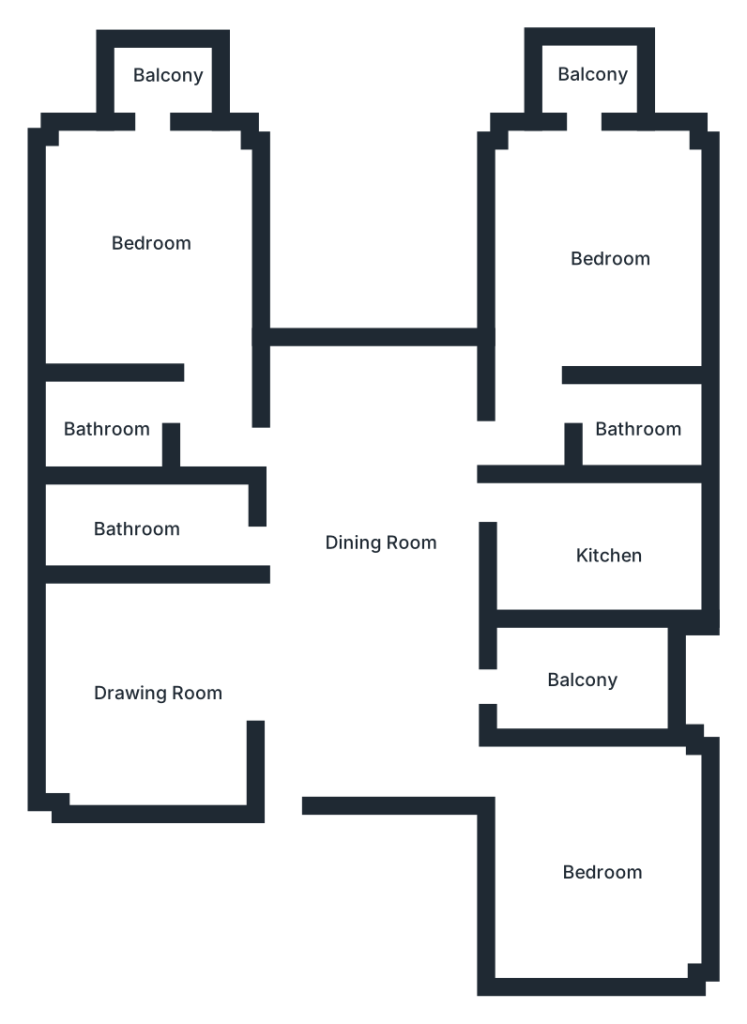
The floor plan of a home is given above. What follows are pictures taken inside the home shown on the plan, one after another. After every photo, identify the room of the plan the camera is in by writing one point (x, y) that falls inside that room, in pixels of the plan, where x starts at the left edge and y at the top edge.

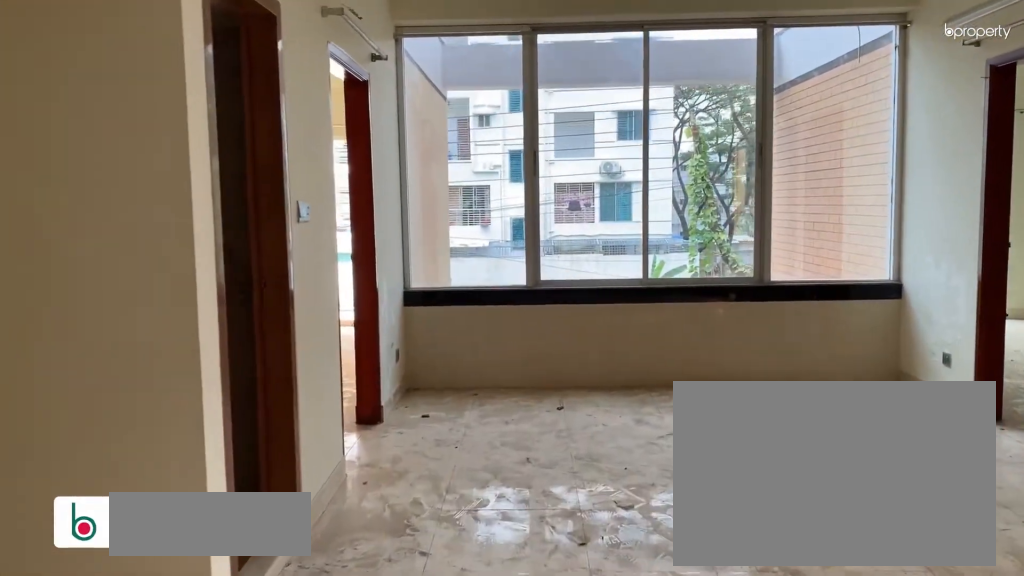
(372, 558)
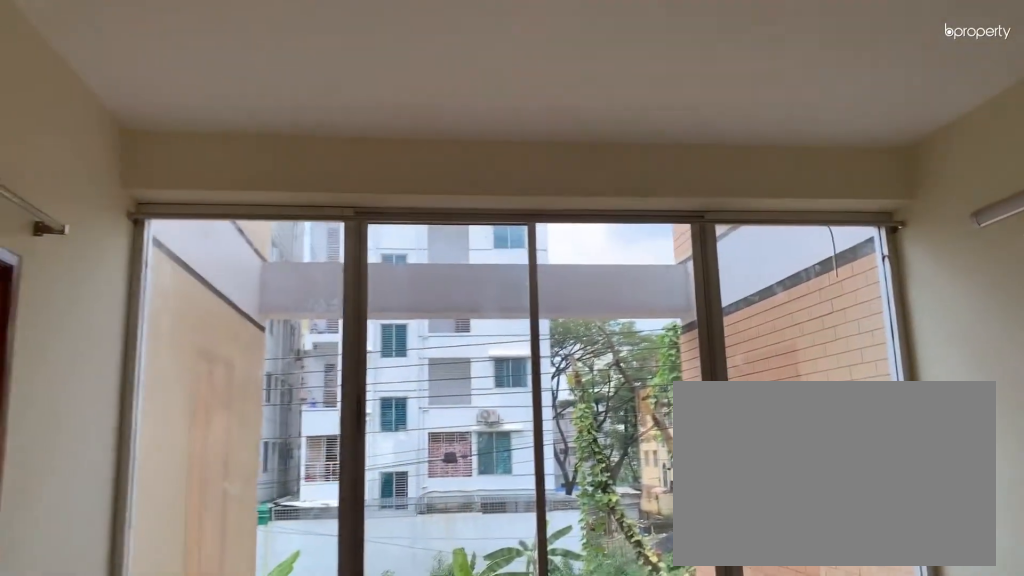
(371, 558)
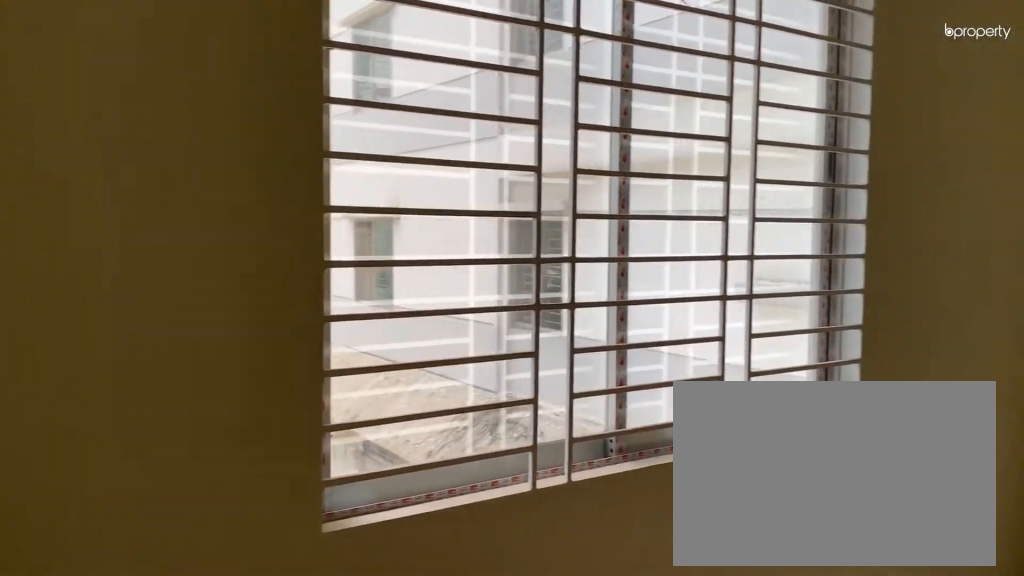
(589, 865)
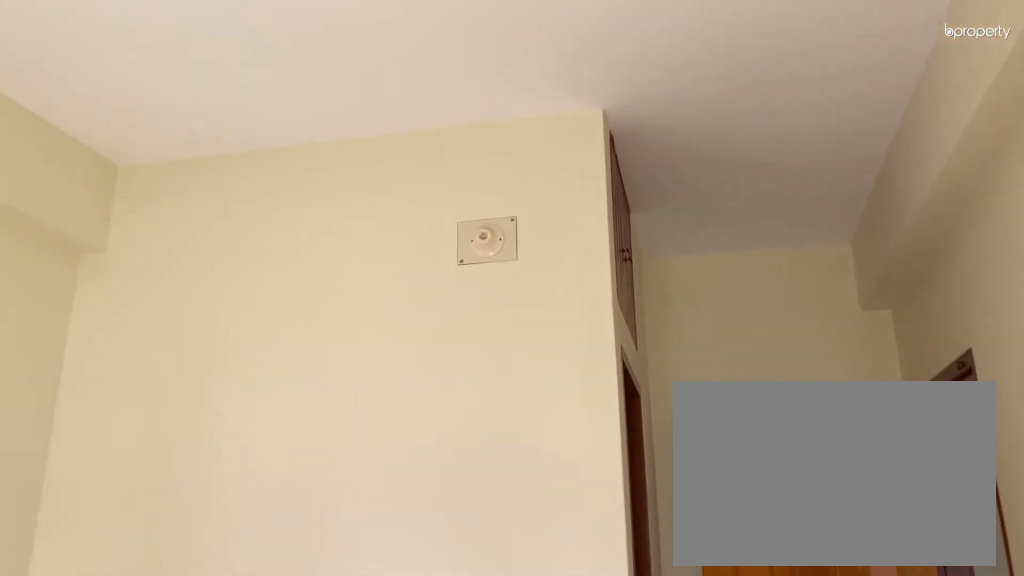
(593, 250)
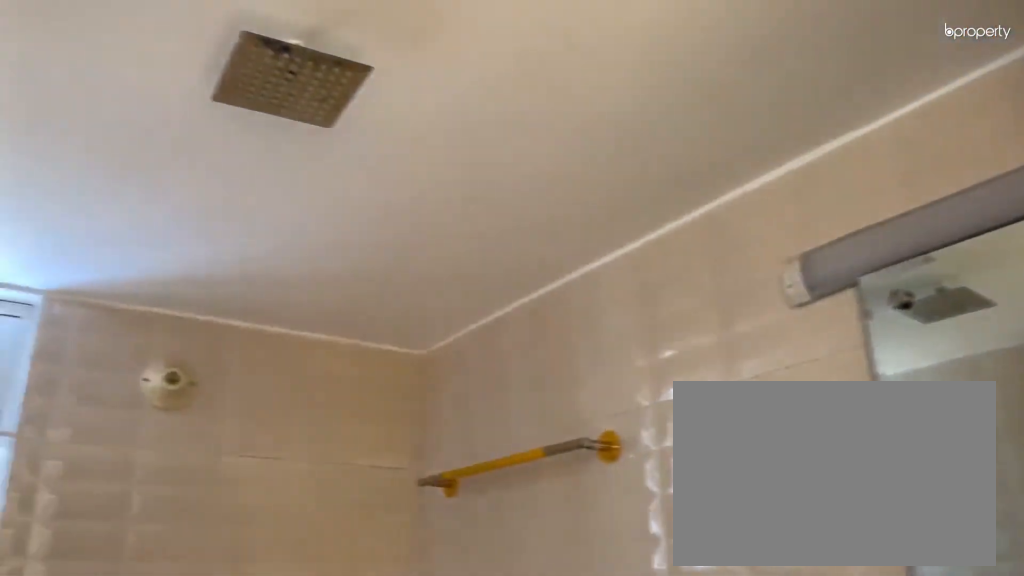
(627, 427)
